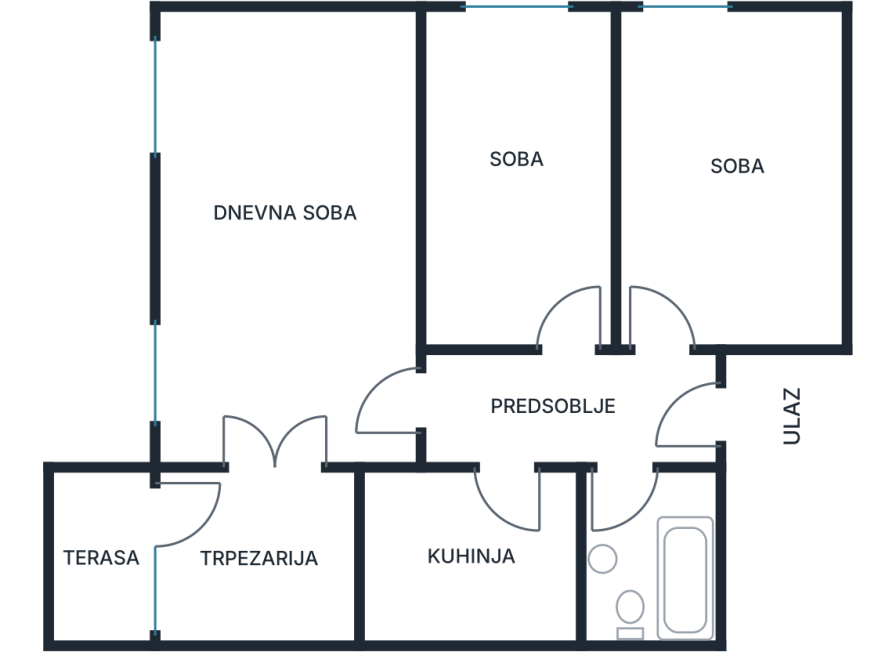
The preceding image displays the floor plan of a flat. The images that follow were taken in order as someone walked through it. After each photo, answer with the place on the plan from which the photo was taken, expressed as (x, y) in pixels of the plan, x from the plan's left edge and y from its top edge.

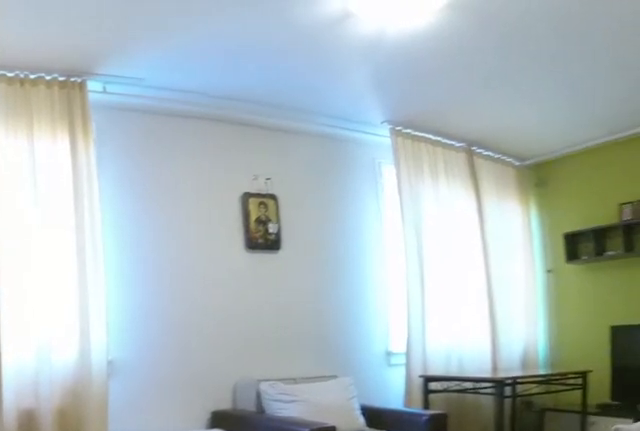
(431, 420)
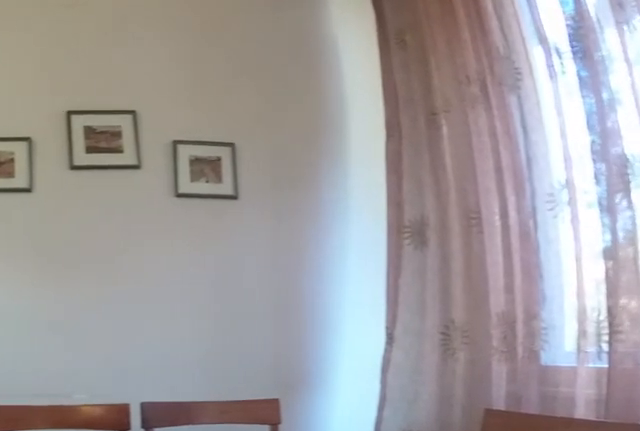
(231, 467)
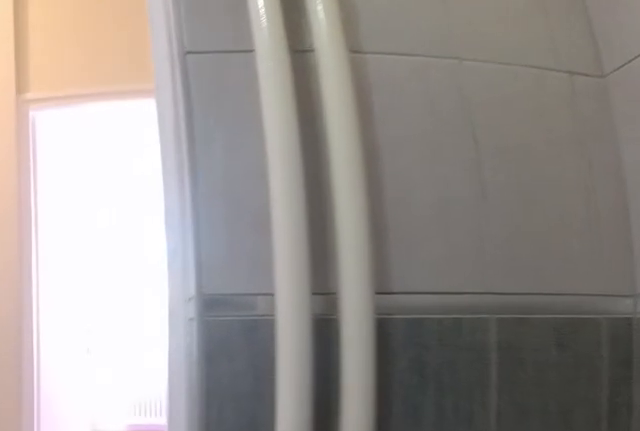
(618, 574)
